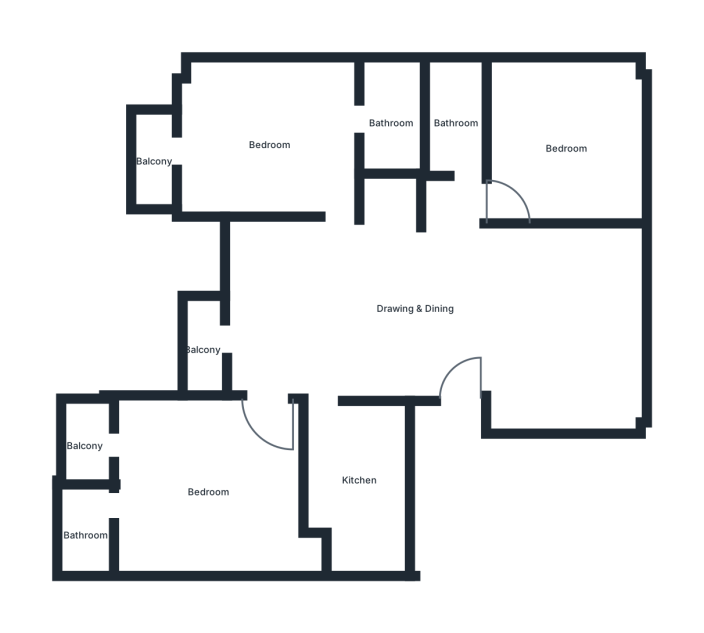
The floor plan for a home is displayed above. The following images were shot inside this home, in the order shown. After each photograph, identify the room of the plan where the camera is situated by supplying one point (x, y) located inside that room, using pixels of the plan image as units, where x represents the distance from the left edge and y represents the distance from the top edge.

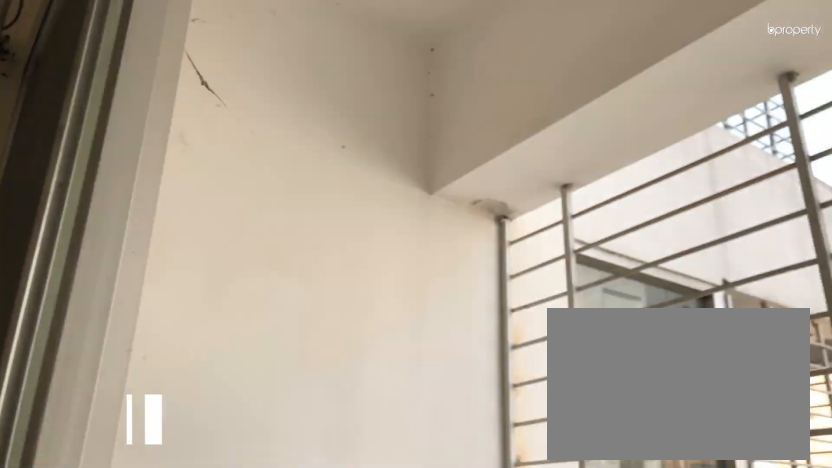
(201, 350)
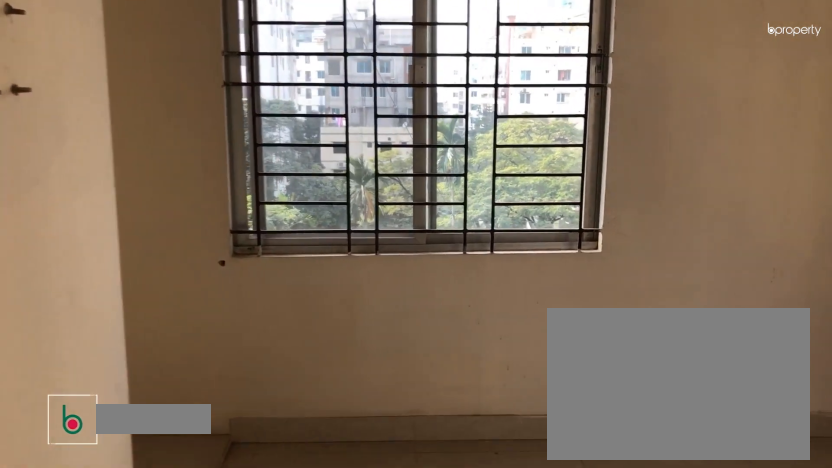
(209, 493)
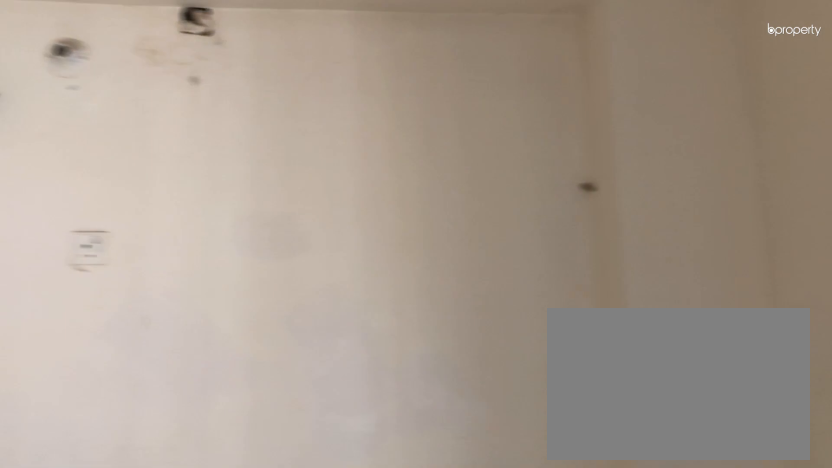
(209, 493)
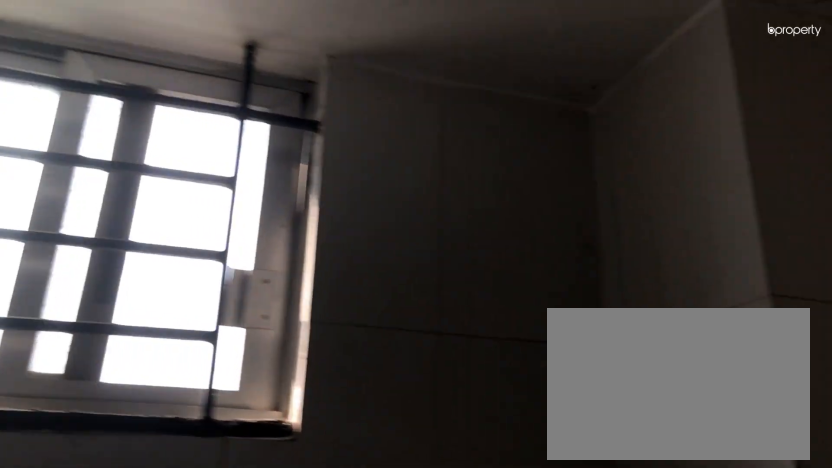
(85, 534)
